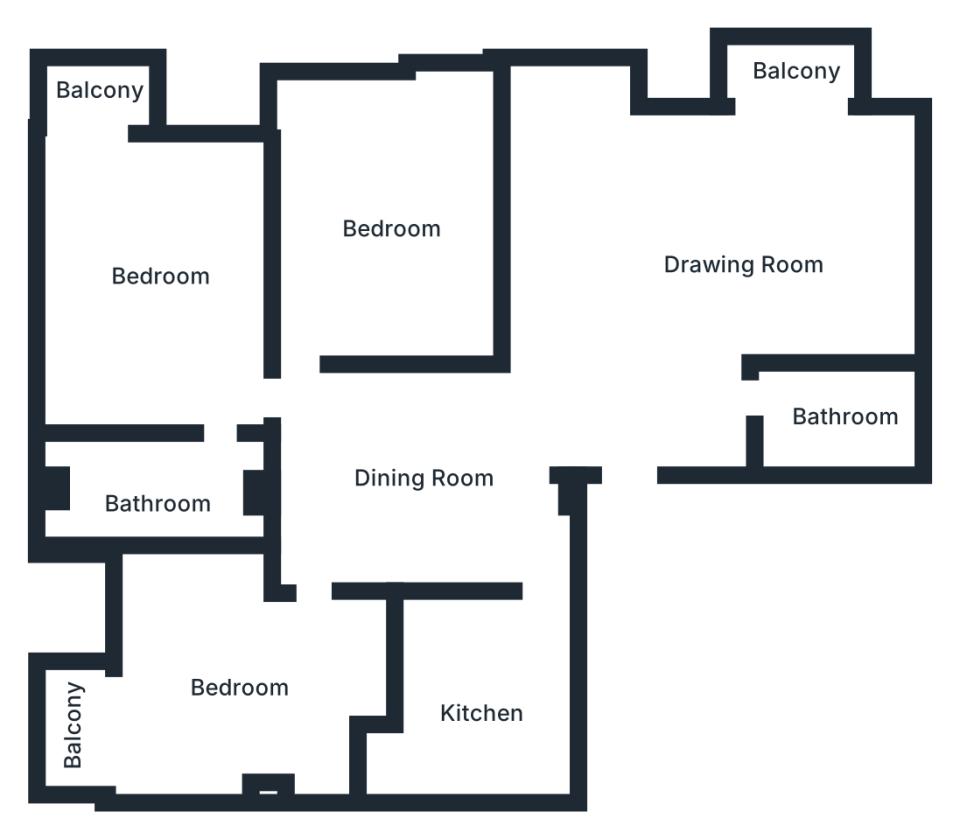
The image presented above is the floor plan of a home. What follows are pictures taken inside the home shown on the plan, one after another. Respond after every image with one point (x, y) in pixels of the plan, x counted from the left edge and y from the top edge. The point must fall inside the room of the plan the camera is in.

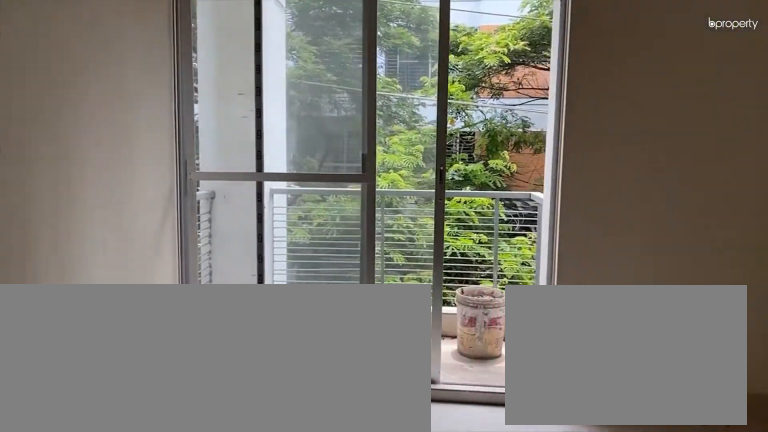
(168, 280)
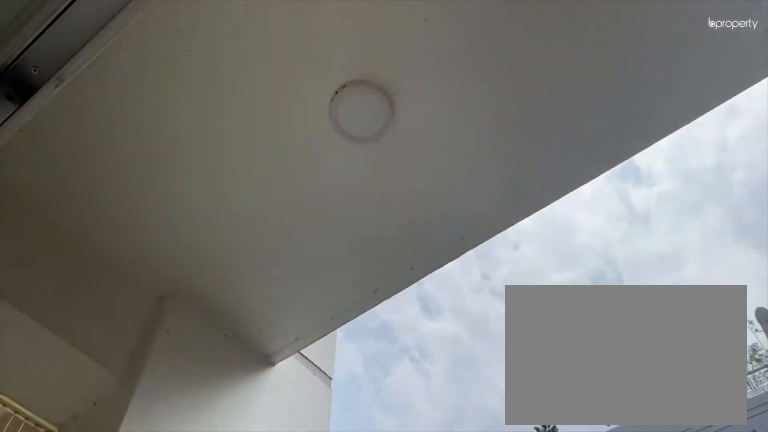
(93, 96)
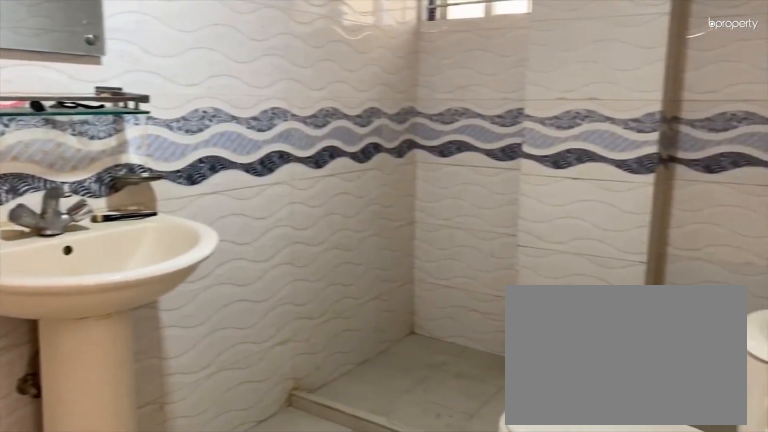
(161, 498)
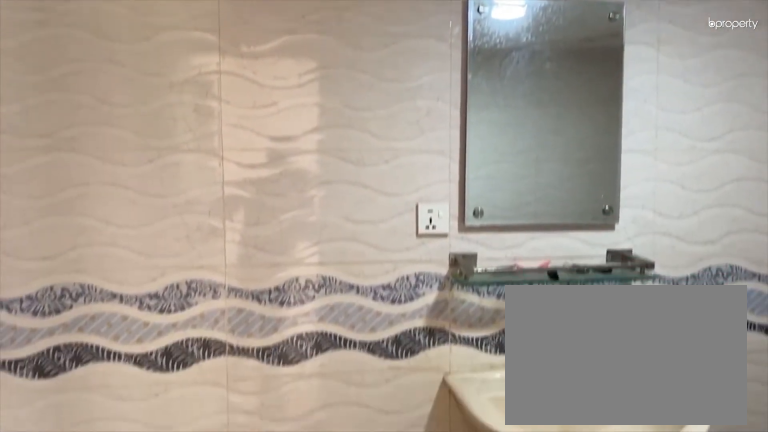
(161, 498)
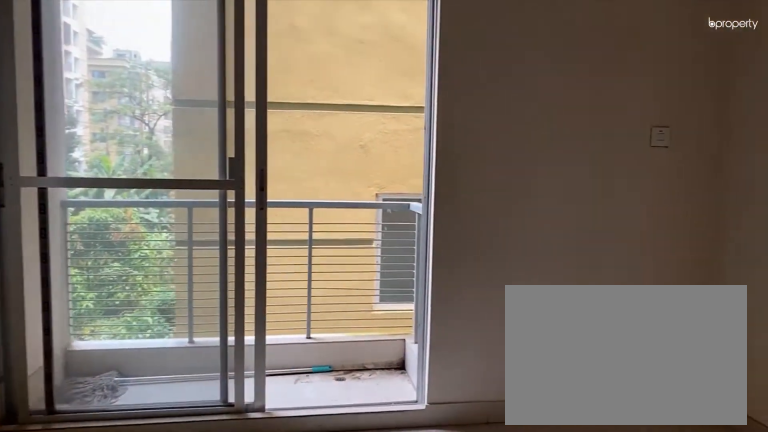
(249, 684)
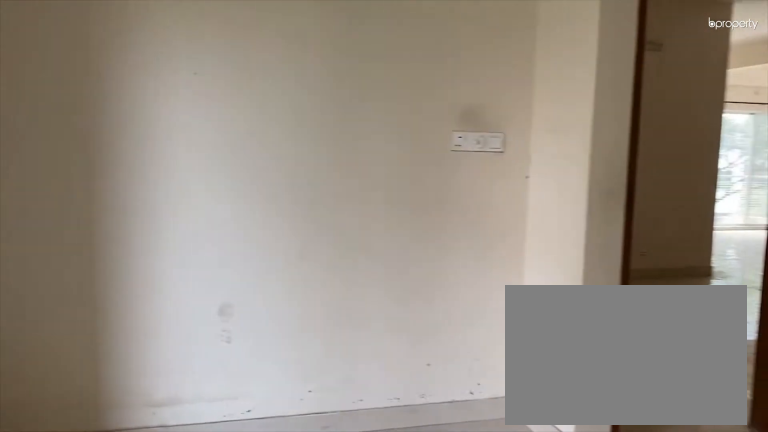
(249, 684)
